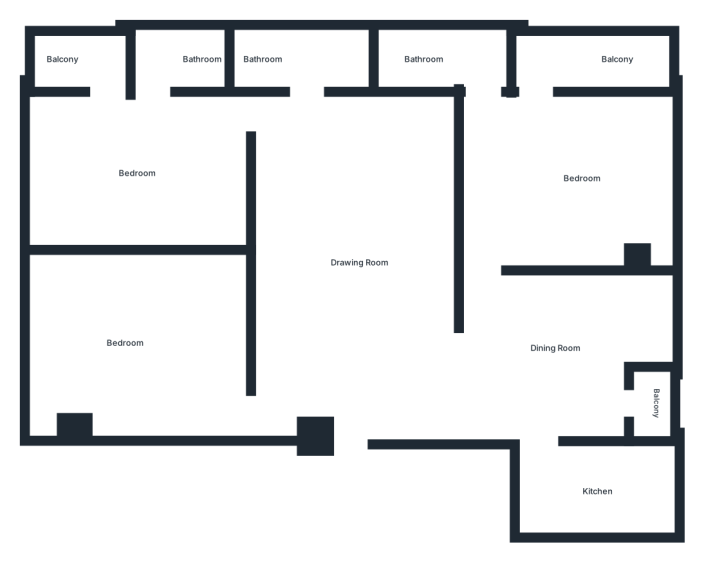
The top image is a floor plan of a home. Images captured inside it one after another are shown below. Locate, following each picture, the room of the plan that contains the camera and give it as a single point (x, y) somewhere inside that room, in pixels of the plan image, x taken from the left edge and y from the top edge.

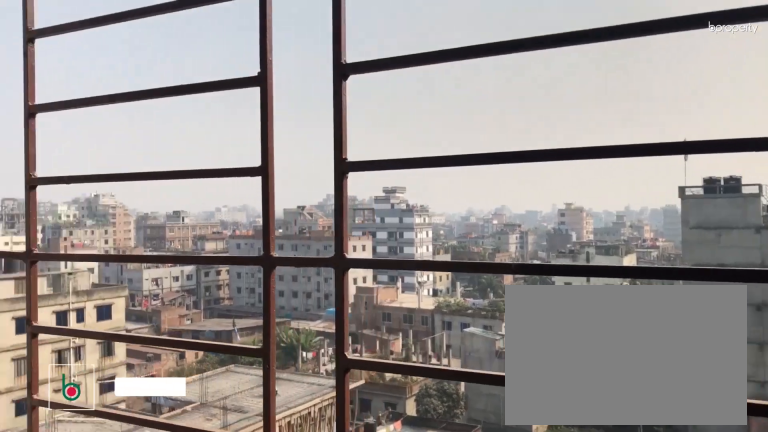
(650, 403)
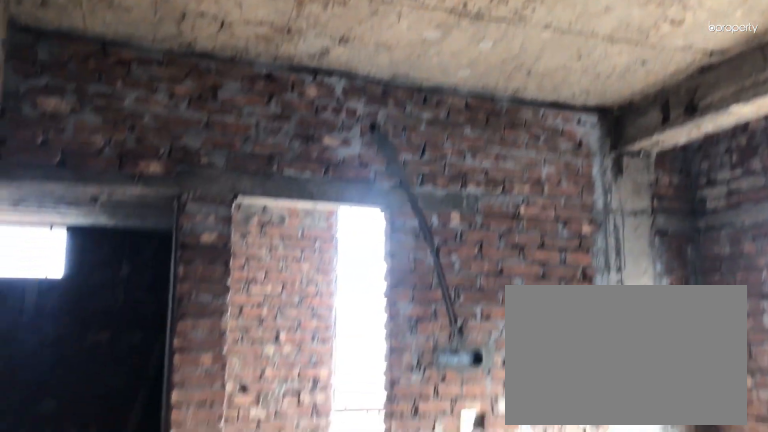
(571, 182)
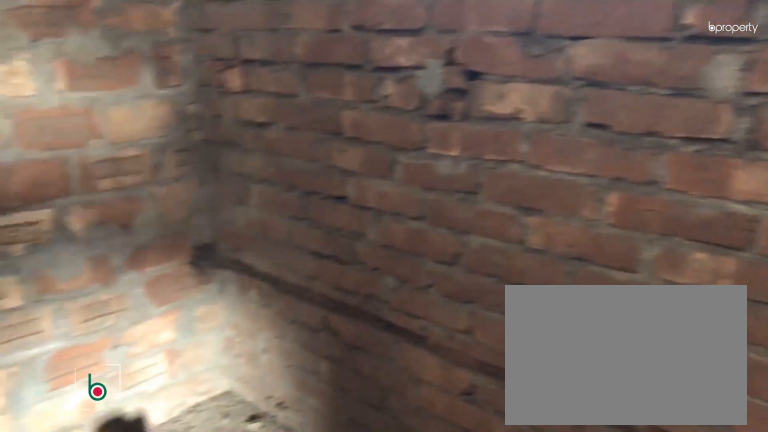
(432, 57)
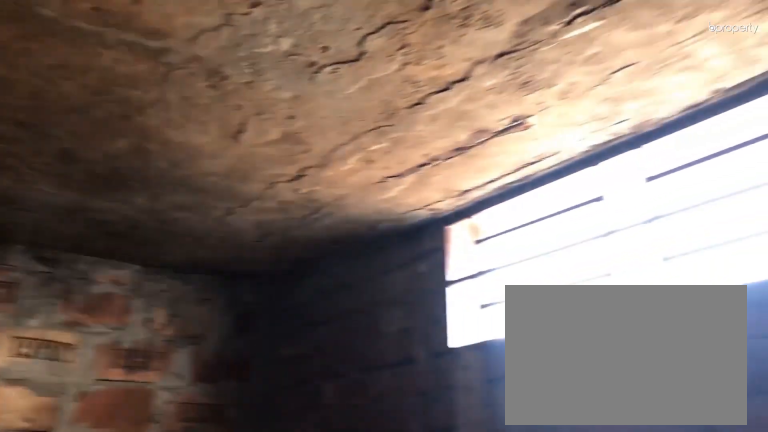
(432, 57)
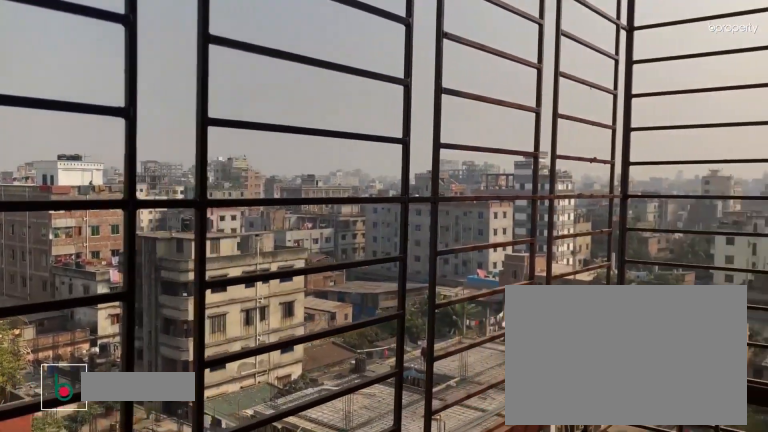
(596, 61)
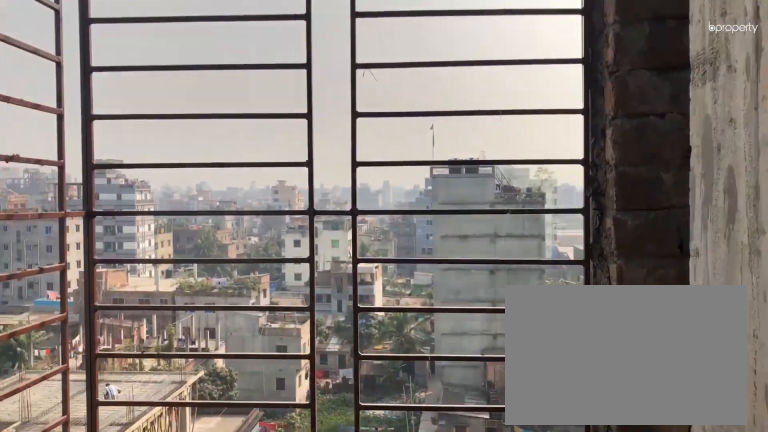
(596, 61)
